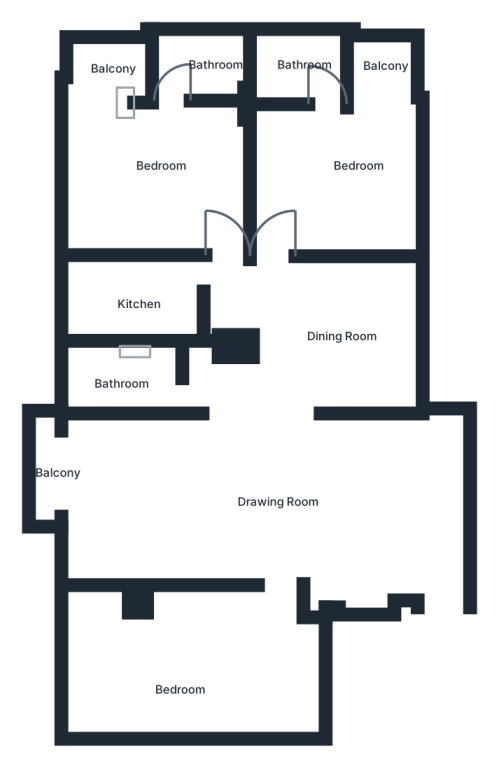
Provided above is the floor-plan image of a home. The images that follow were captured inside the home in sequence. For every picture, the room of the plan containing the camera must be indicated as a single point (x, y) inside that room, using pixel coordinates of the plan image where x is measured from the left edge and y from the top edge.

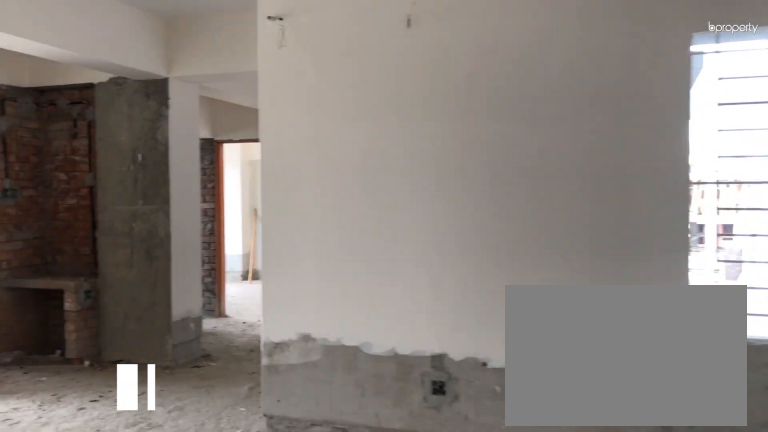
(257, 499)
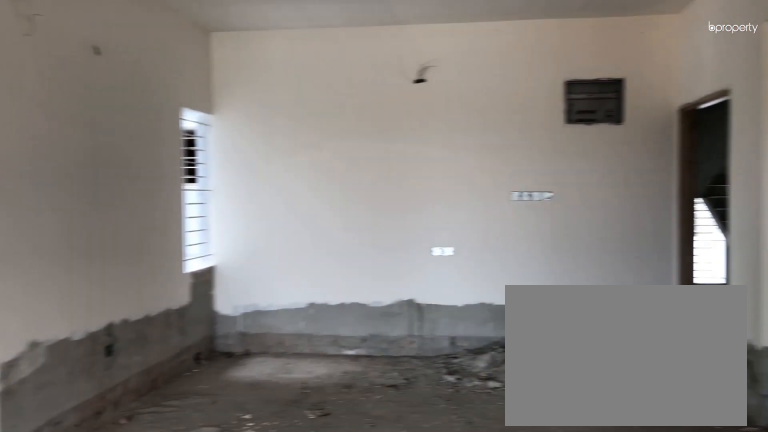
(201, 490)
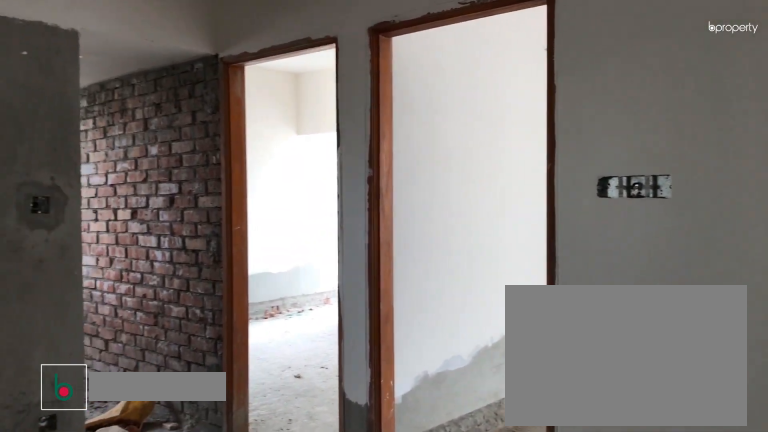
(333, 332)
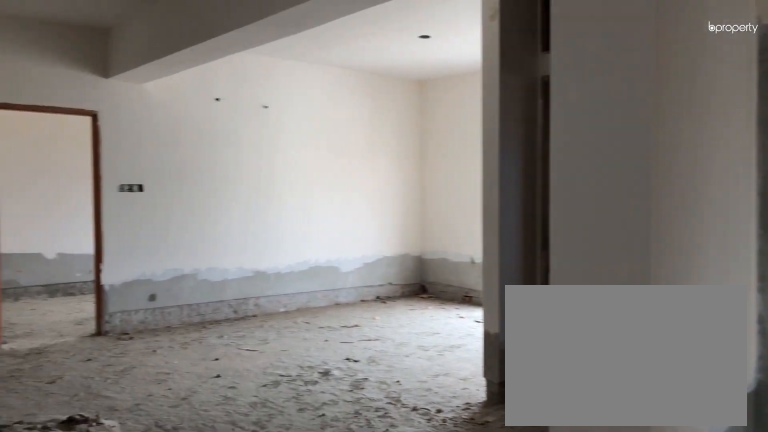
(332, 333)
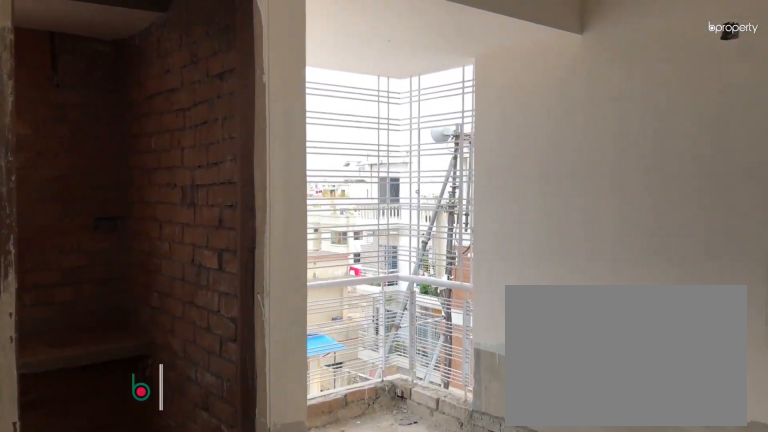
(324, 159)
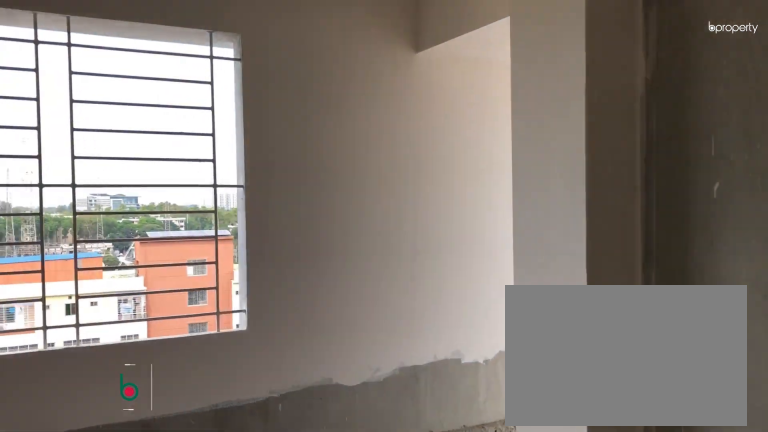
(162, 165)
